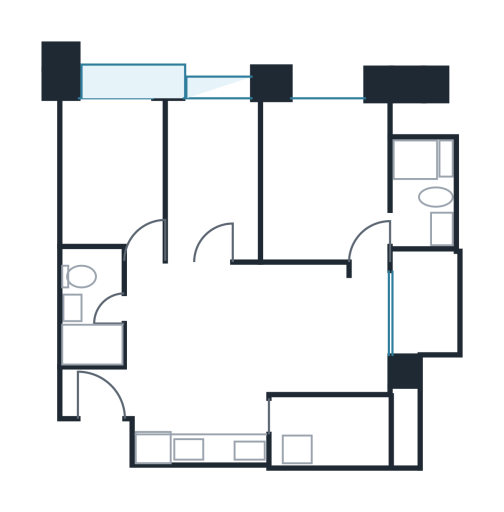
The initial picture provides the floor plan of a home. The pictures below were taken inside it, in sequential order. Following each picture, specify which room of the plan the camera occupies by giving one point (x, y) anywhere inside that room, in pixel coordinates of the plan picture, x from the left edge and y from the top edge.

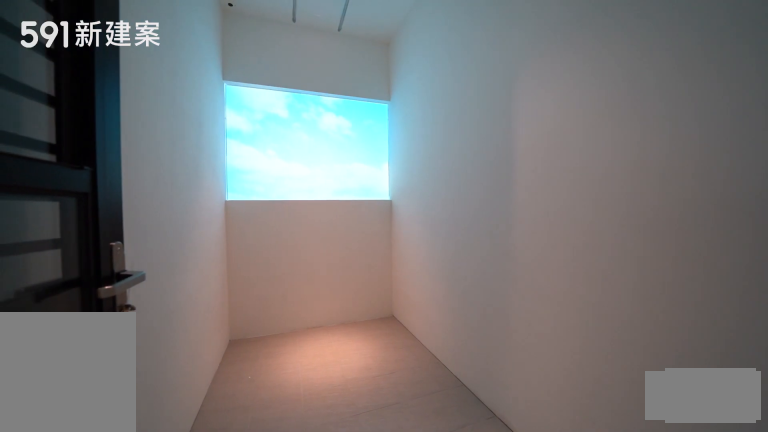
(331, 431)
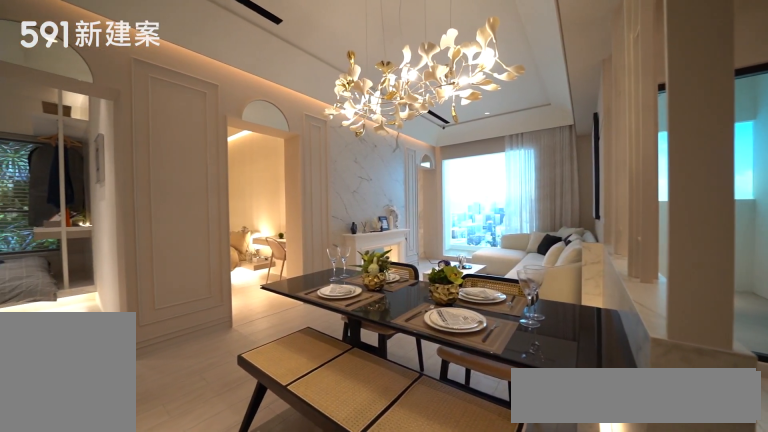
(174, 328)
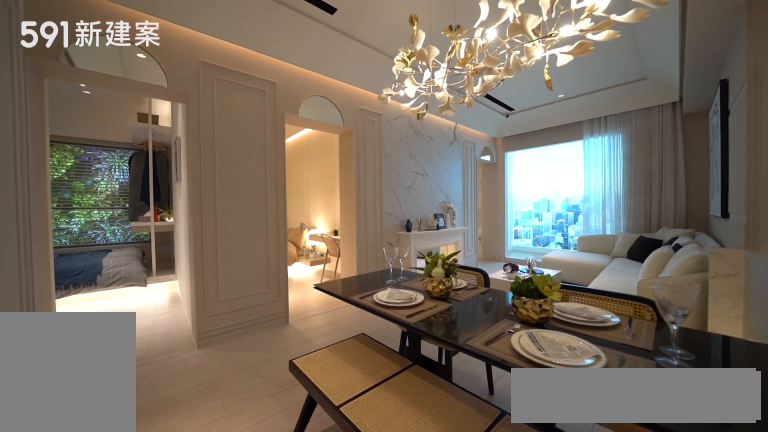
(174, 328)
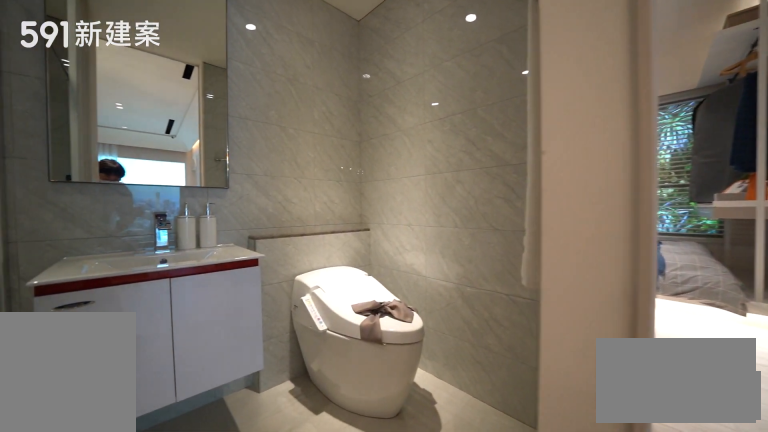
(90, 306)
